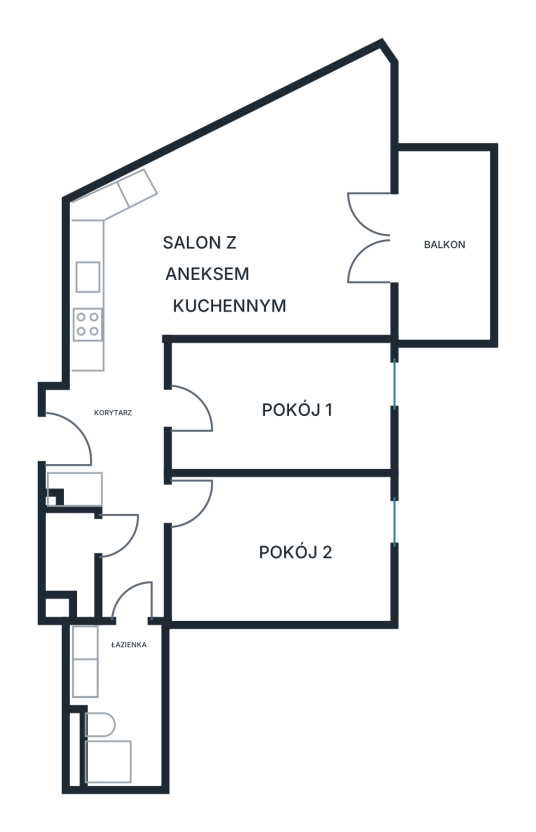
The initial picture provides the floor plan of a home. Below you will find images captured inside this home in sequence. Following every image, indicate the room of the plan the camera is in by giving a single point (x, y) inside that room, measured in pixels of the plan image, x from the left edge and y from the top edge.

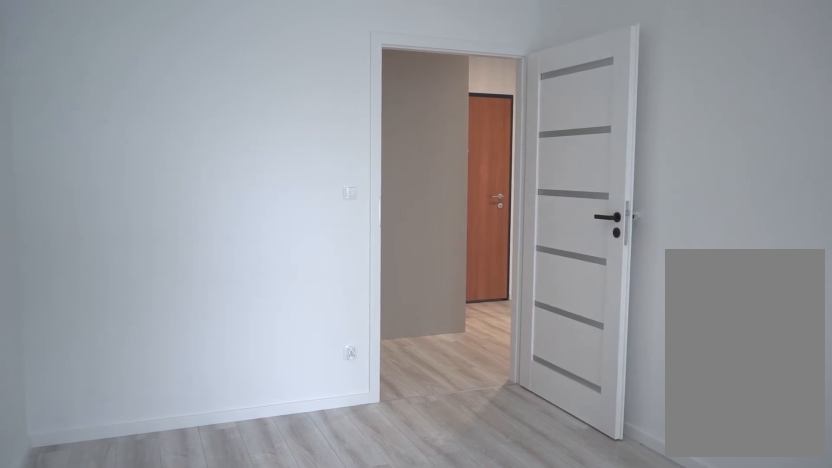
(283, 548)
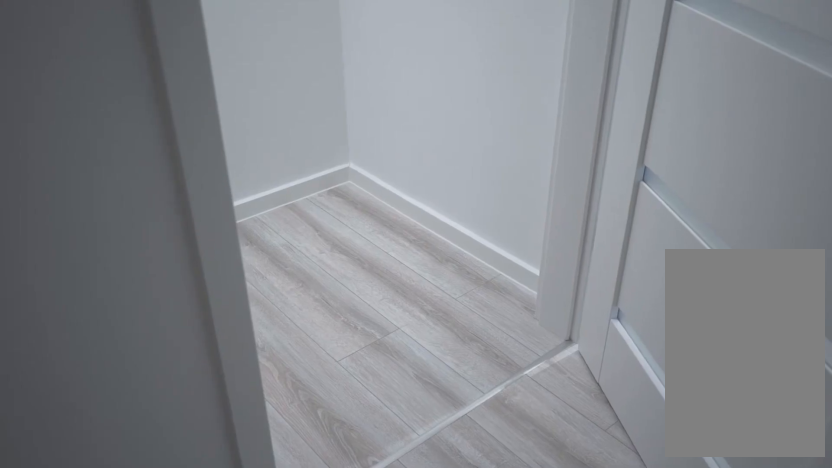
(73, 558)
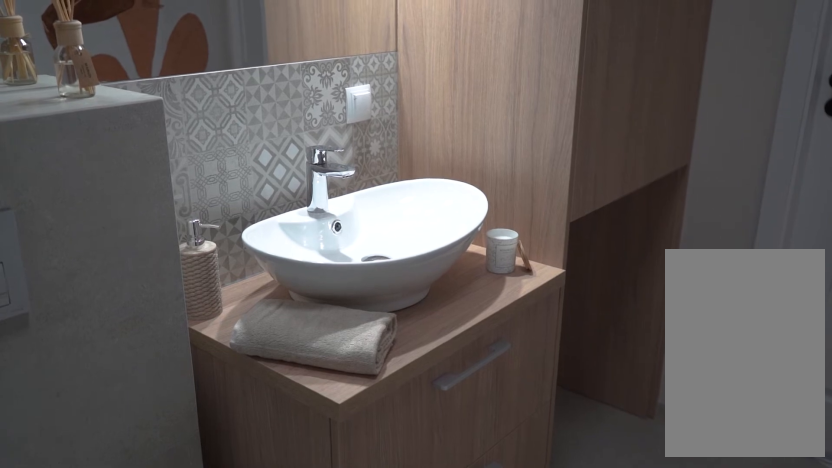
(128, 693)
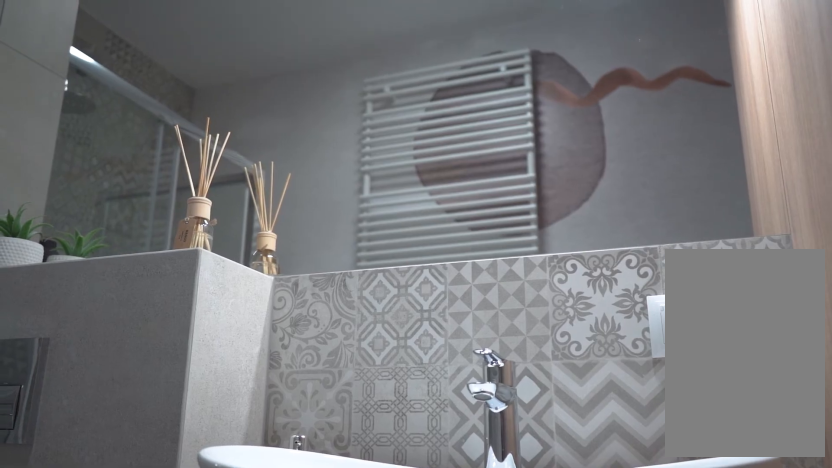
(128, 695)
